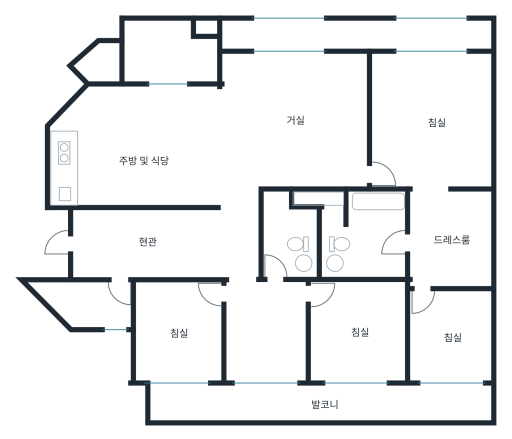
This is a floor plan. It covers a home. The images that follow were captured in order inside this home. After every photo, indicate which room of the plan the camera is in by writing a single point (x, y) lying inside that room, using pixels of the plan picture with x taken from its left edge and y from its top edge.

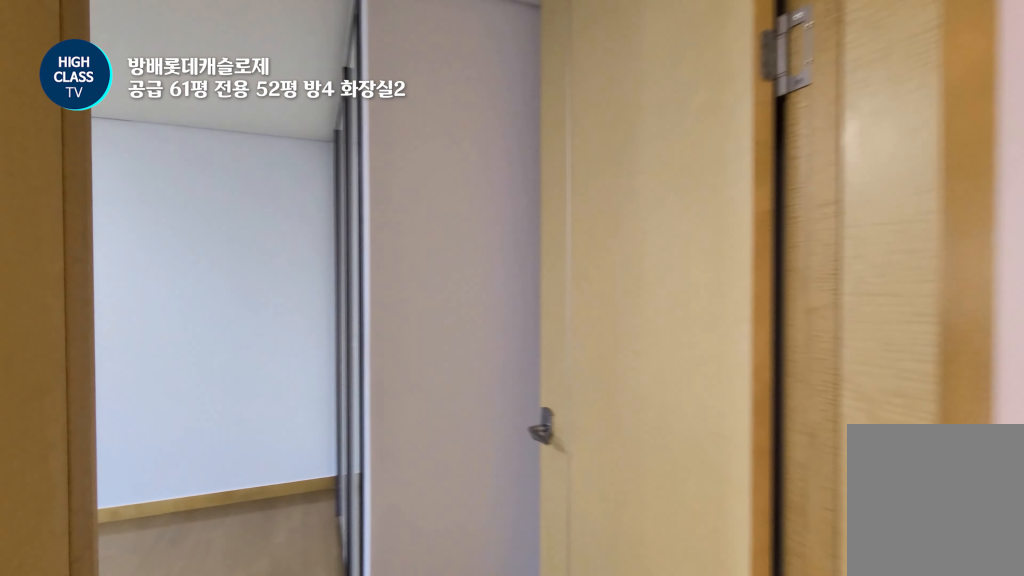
(266, 332)
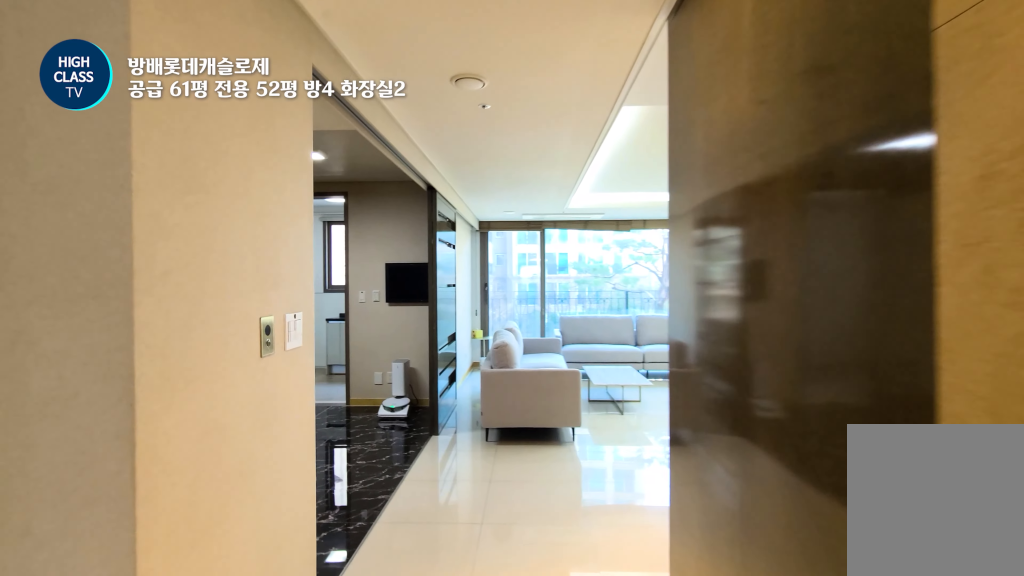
(239, 233)
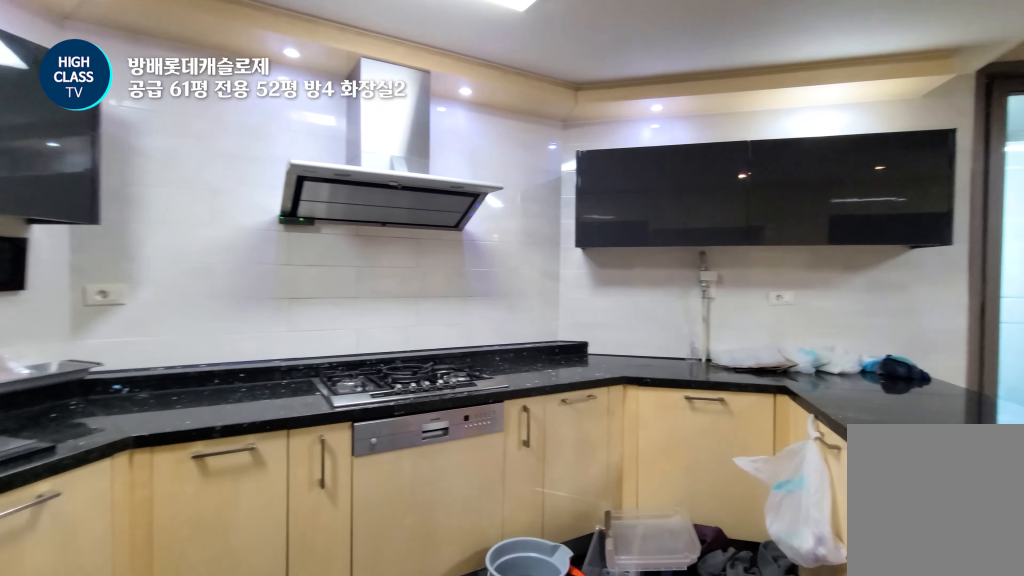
(139, 144)
